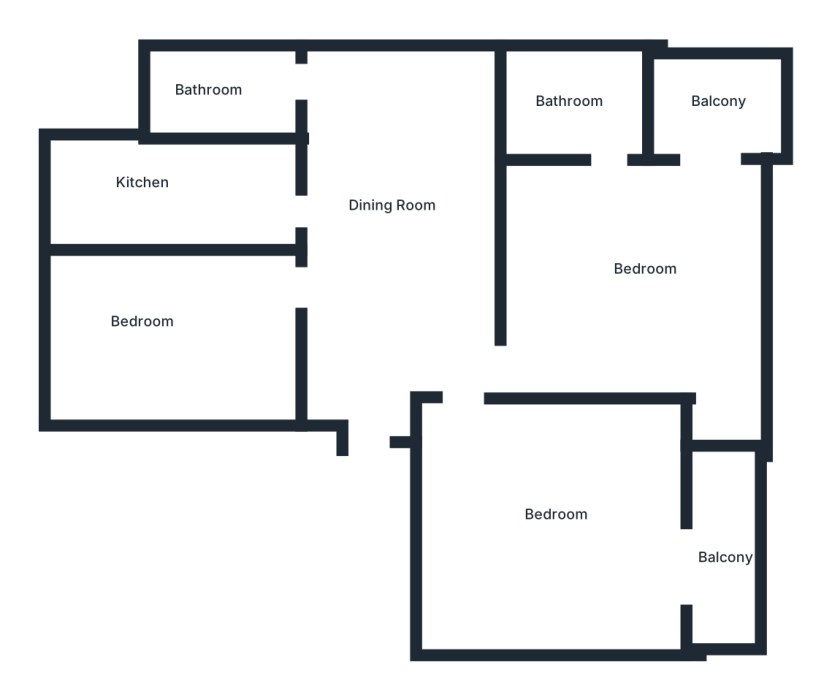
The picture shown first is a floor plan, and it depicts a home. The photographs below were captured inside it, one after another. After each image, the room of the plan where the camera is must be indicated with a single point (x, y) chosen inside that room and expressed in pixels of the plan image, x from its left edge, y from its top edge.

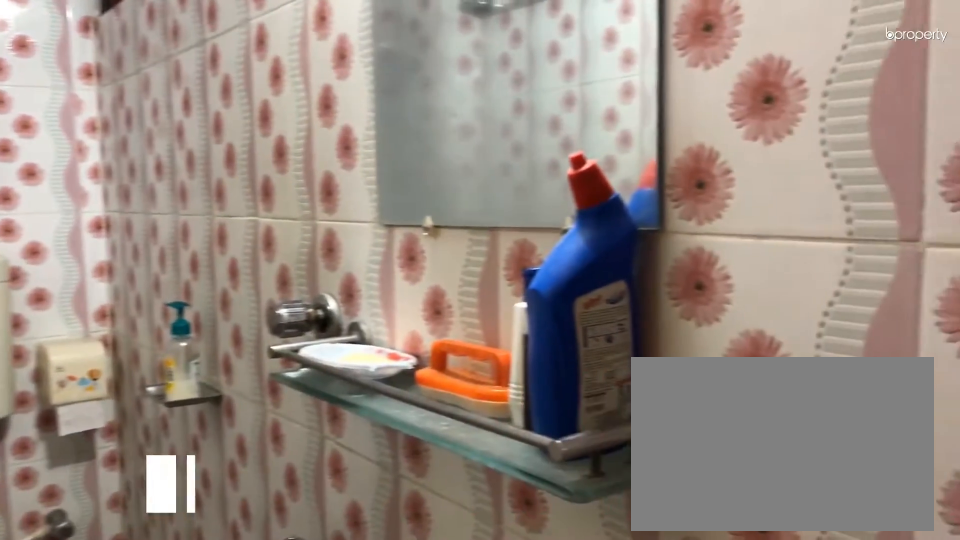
(236, 90)
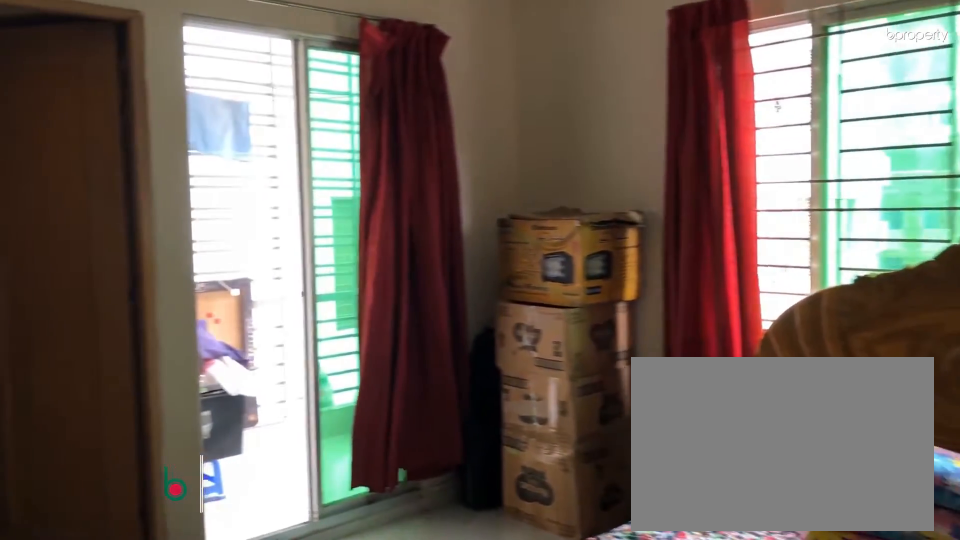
(639, 301)
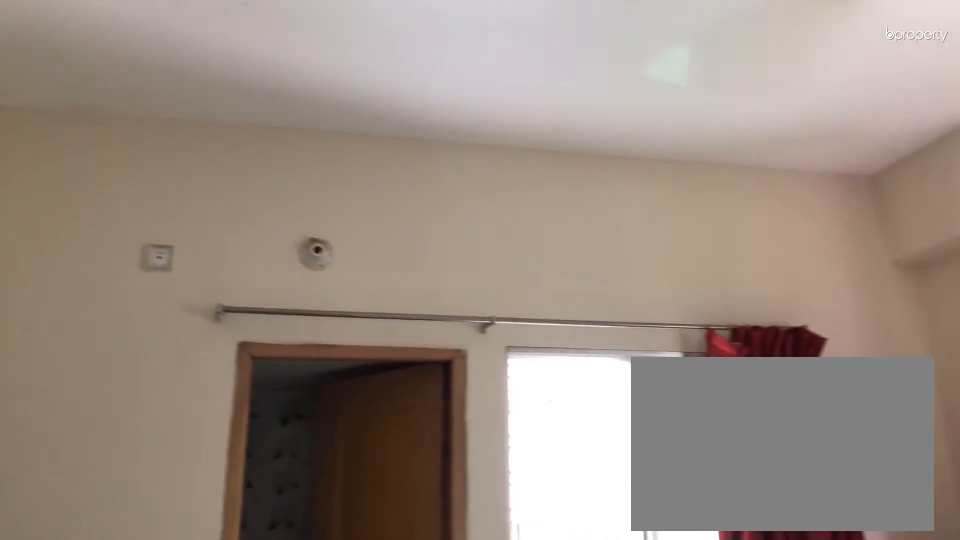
(624, 279)
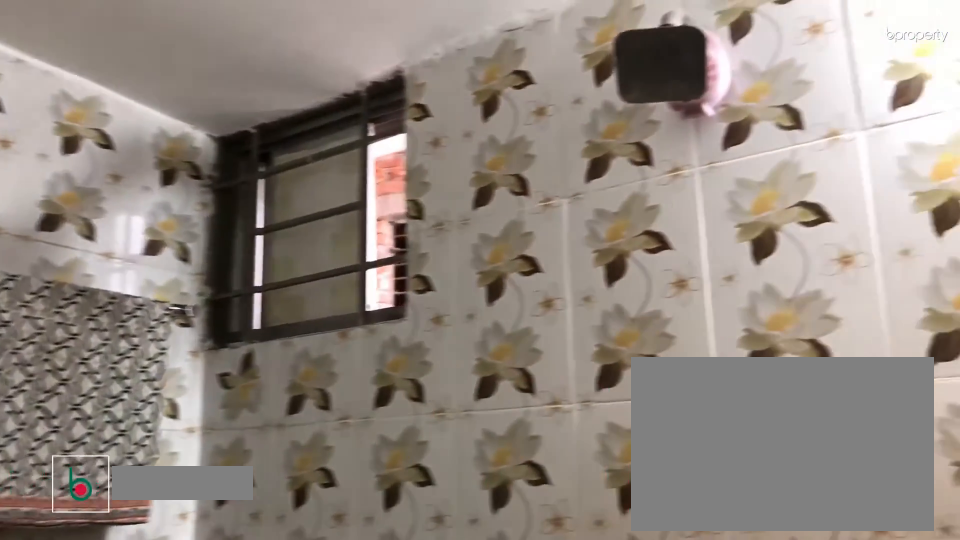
(582, 113)
